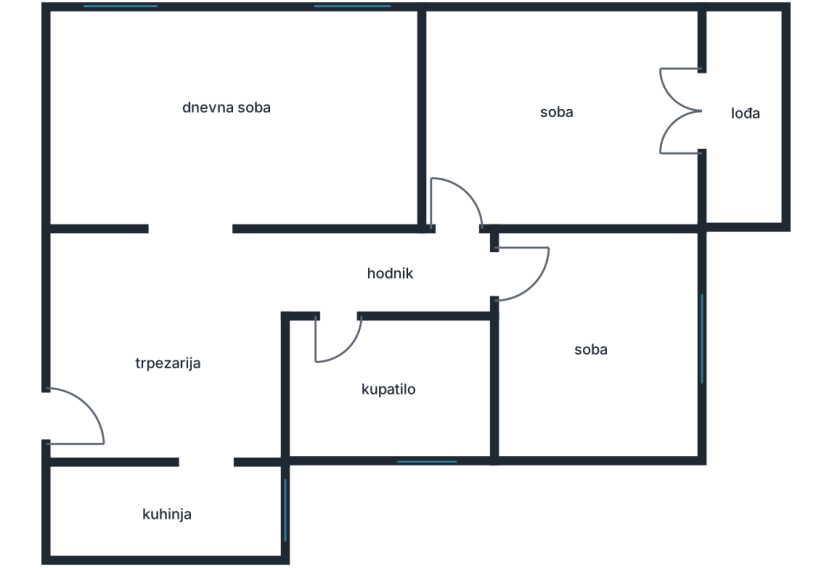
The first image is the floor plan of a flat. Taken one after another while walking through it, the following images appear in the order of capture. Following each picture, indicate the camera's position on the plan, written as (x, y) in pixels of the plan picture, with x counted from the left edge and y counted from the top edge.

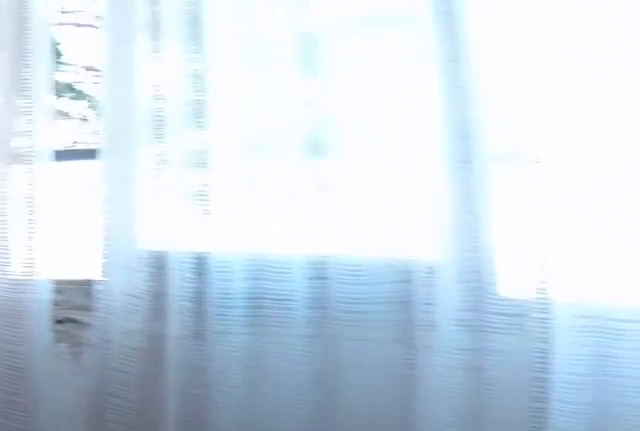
(704, 171)
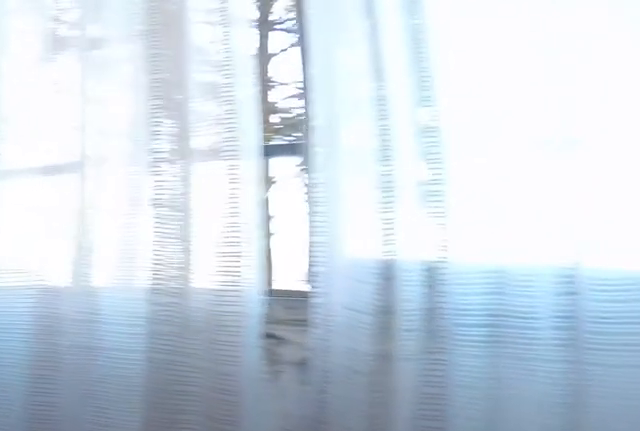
(710, 177)
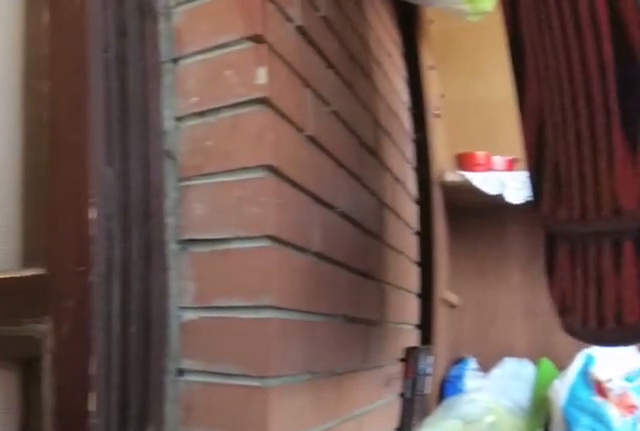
(752, 143)
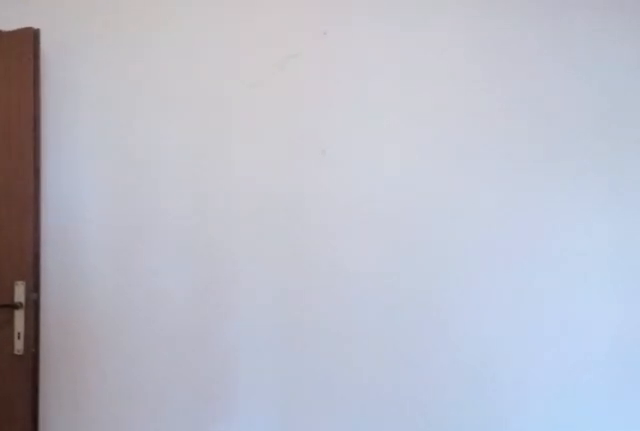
(567, 137)
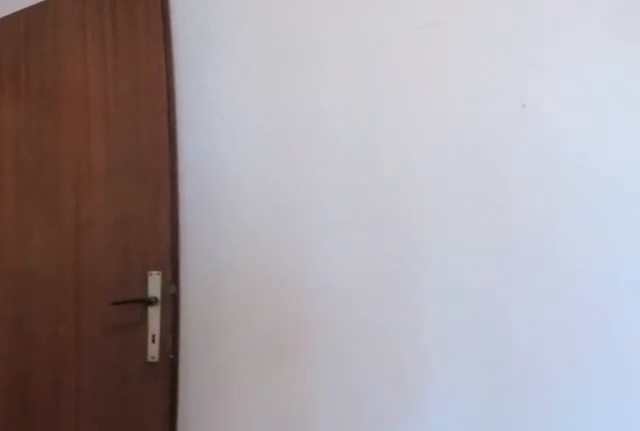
(550, 143)
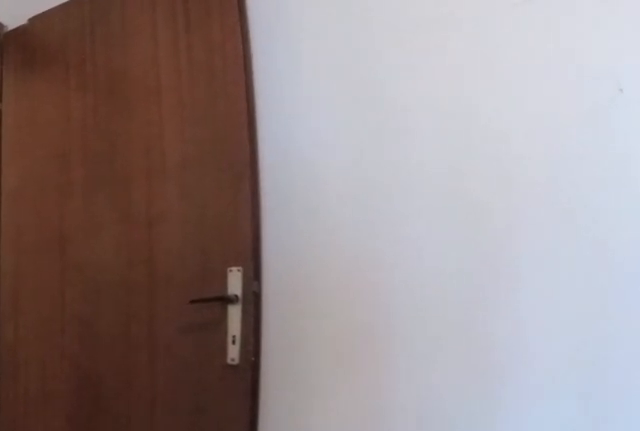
(538, 147)
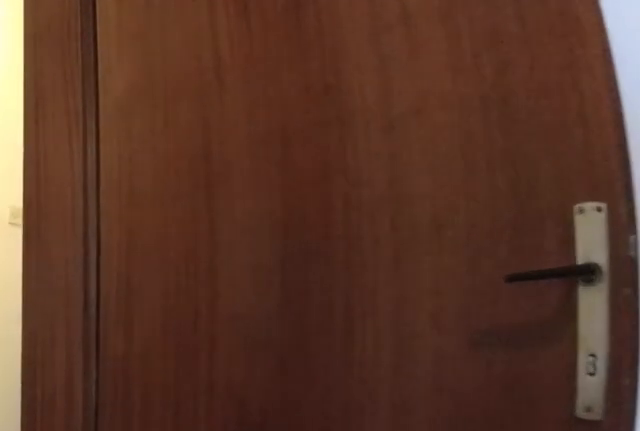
(500, 161)
